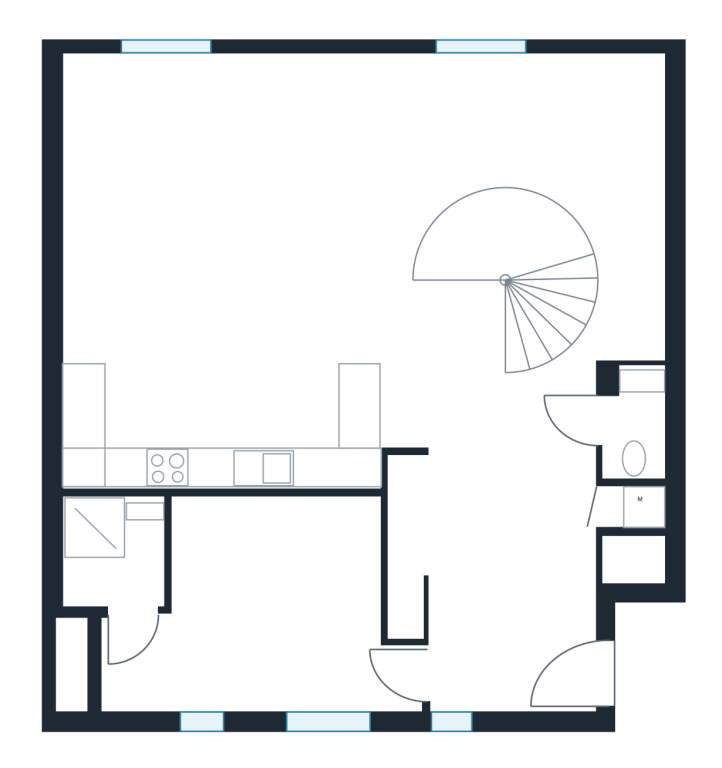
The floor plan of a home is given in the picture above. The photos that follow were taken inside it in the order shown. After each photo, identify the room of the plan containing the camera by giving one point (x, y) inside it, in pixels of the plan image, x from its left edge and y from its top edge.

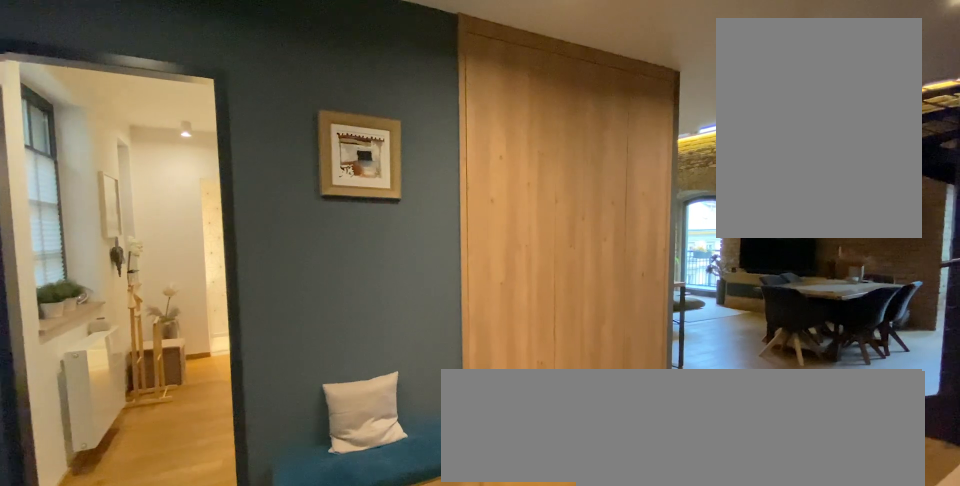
(517, 592)
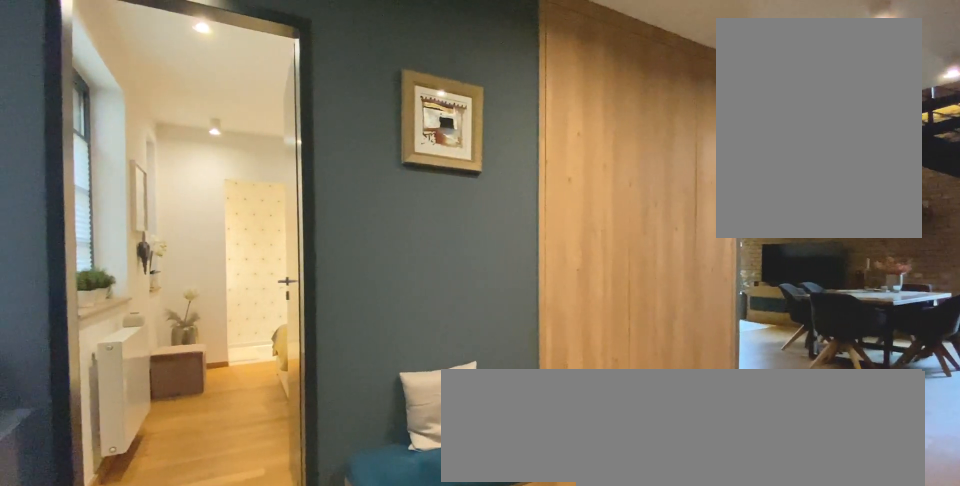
(517, 592)
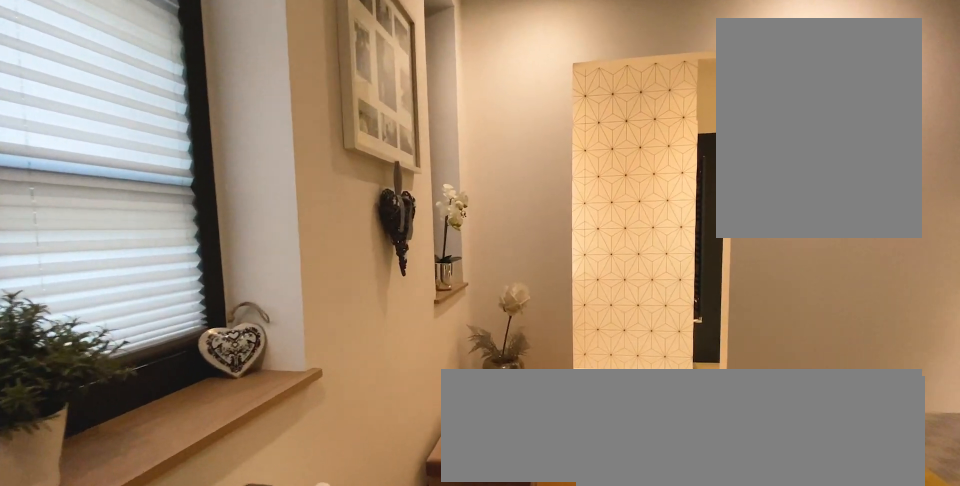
(269, 592)
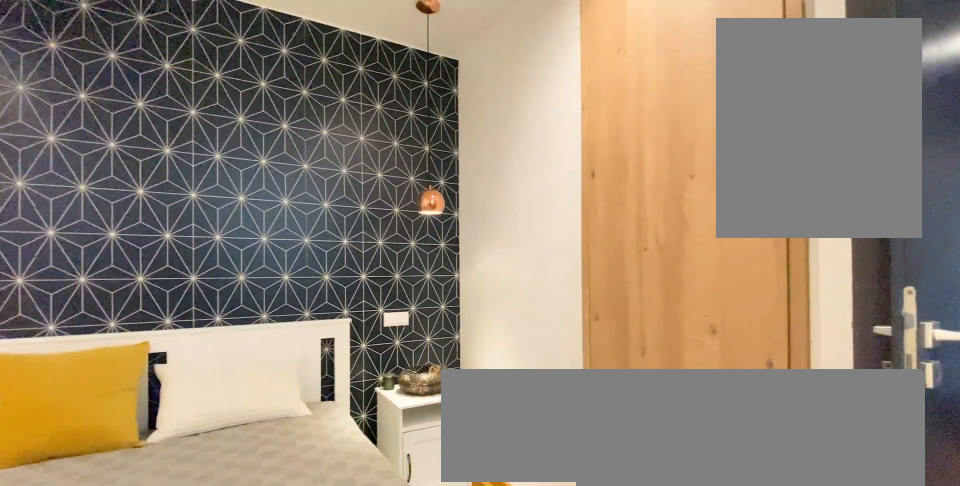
(269, 592)
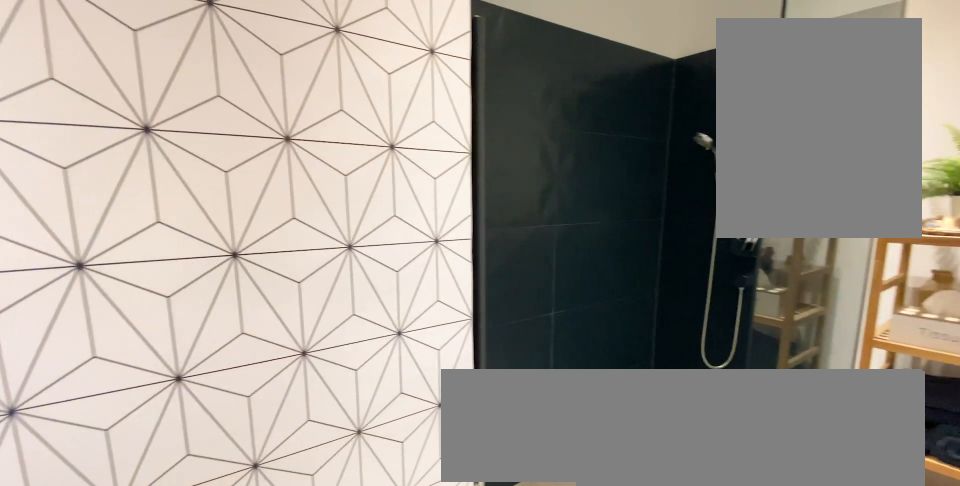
(122, 592)
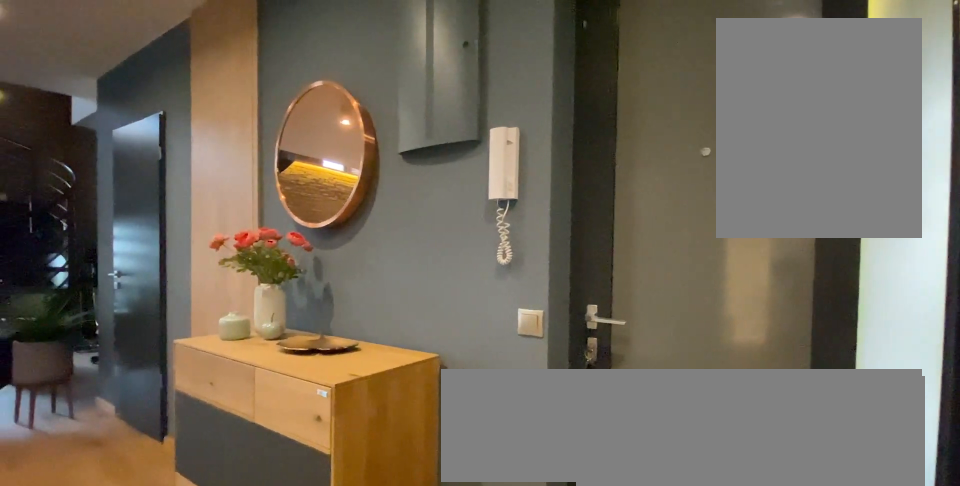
(517, 592)
